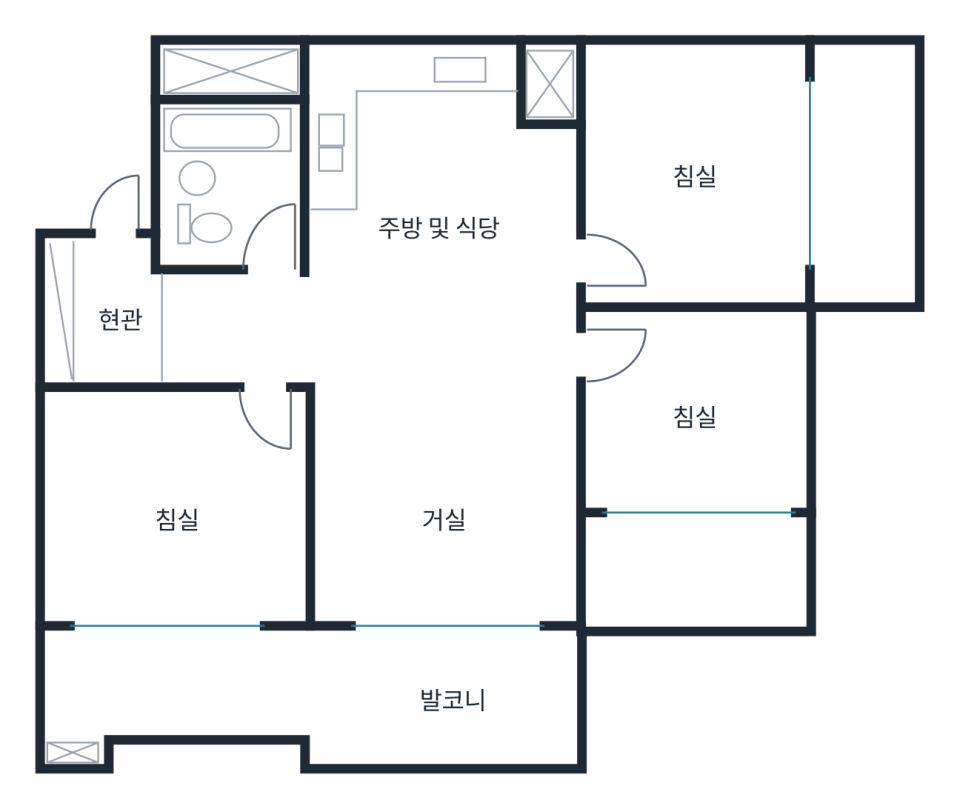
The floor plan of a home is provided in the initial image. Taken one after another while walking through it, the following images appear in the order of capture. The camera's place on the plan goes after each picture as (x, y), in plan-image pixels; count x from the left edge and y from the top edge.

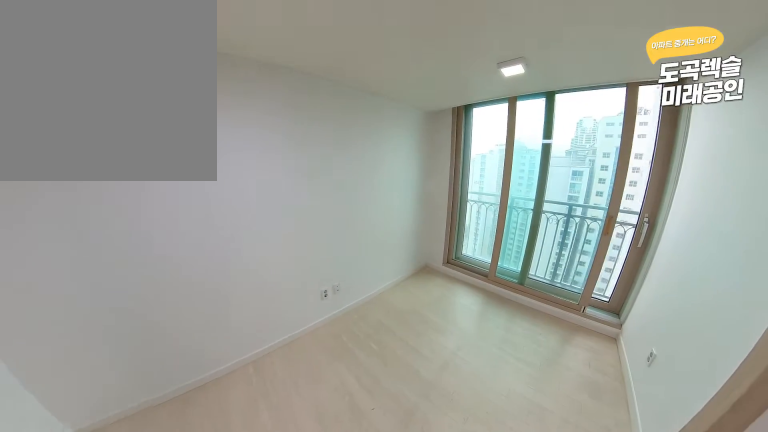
(597, 383)
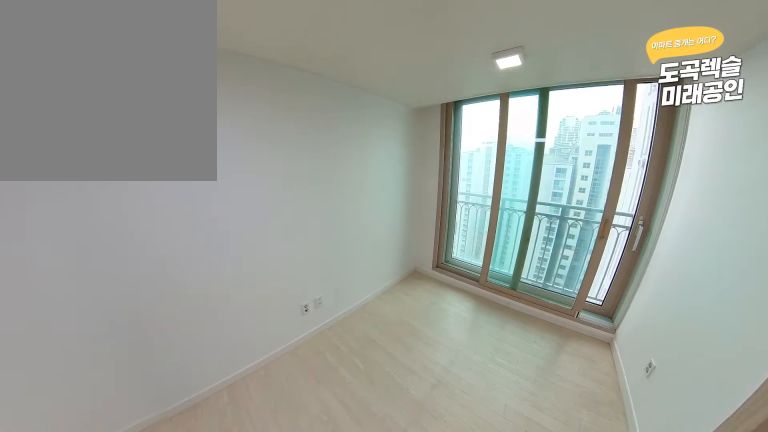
(622, 387)
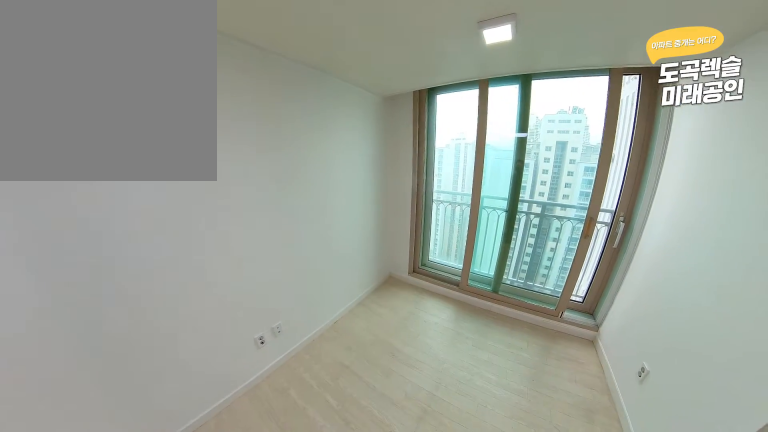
(652, 394)
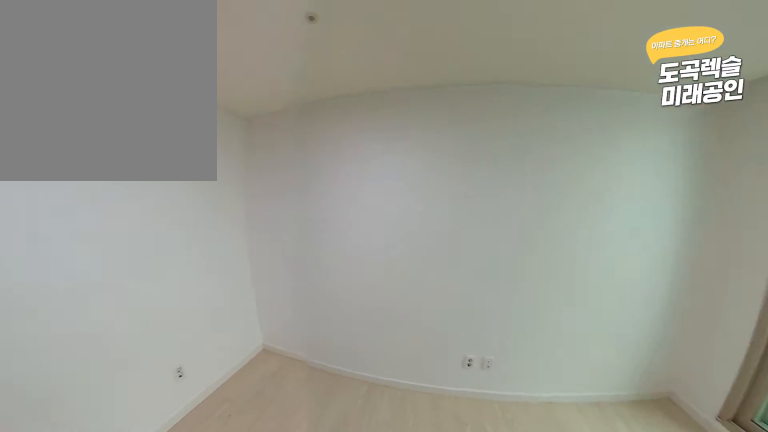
(652, 394)
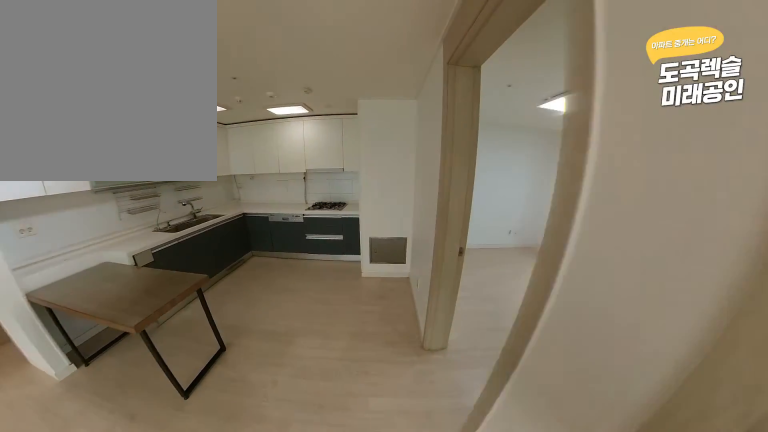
(534, 330)
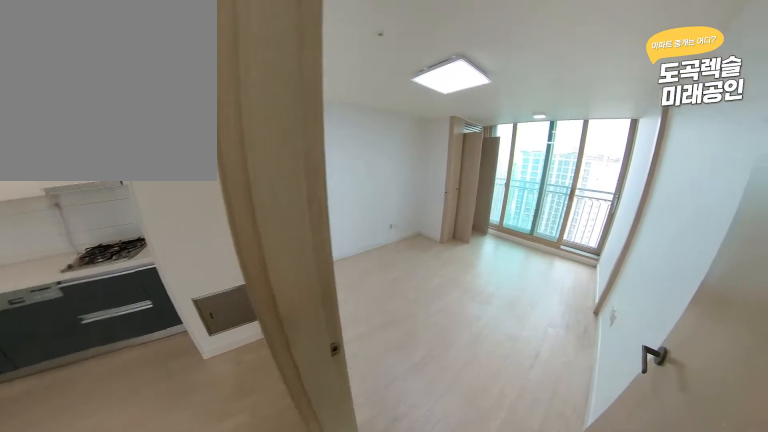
(539, 278)
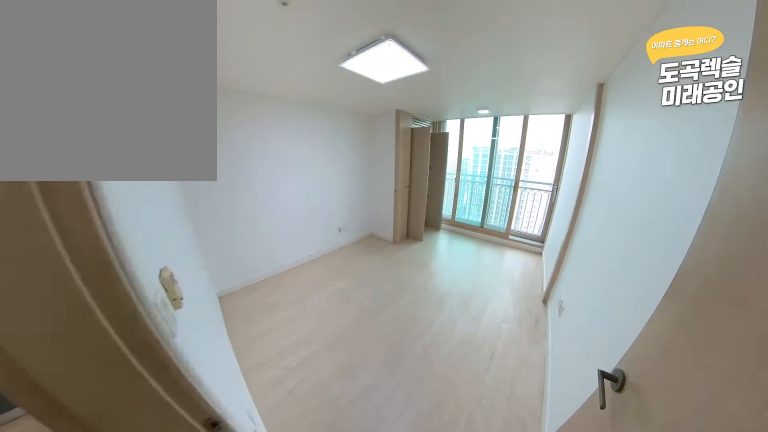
(562, 269)
